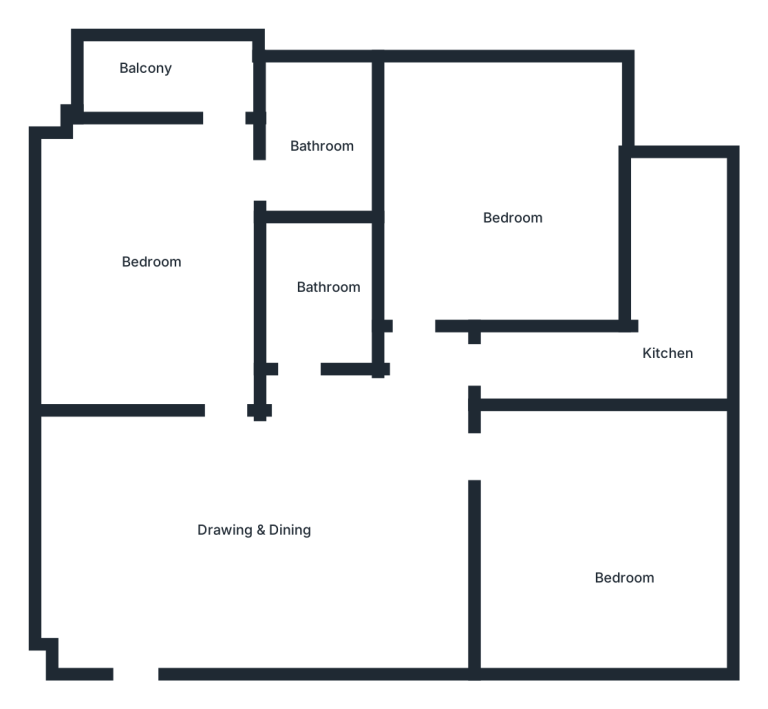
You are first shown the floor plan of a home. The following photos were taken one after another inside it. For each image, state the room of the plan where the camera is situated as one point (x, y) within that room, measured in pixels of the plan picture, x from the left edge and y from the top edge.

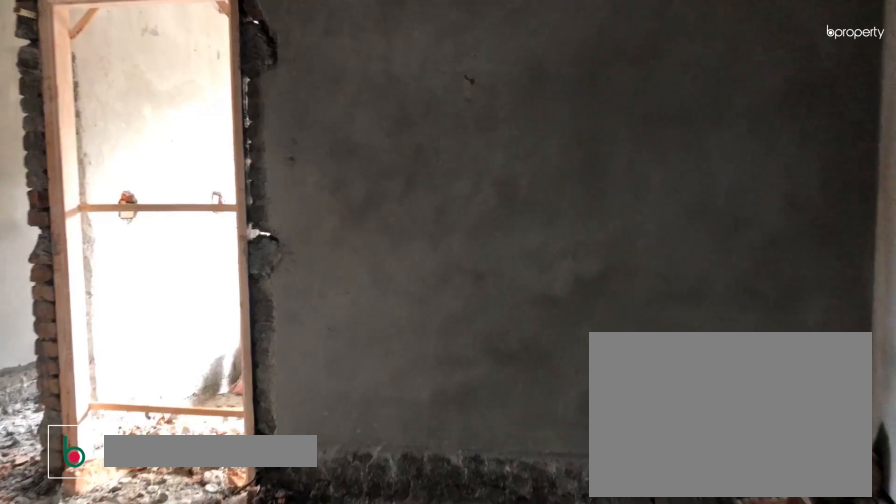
(244, 512)
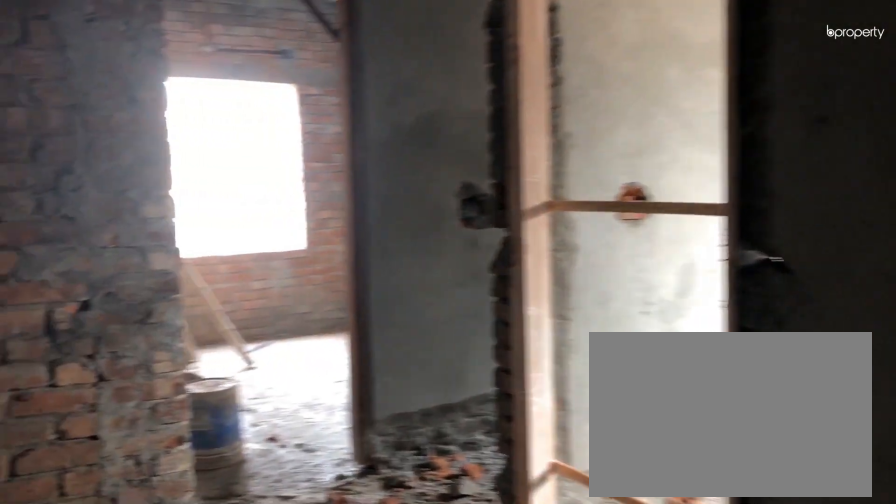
(244, 512)
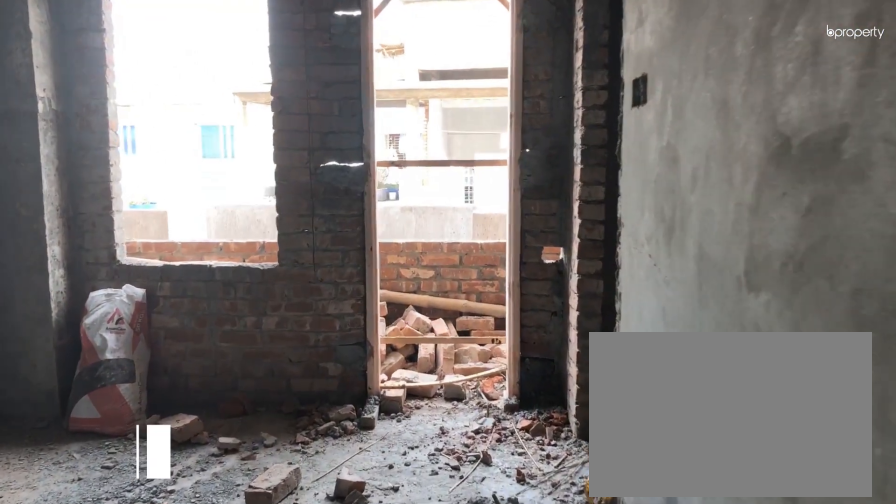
(145, 212)
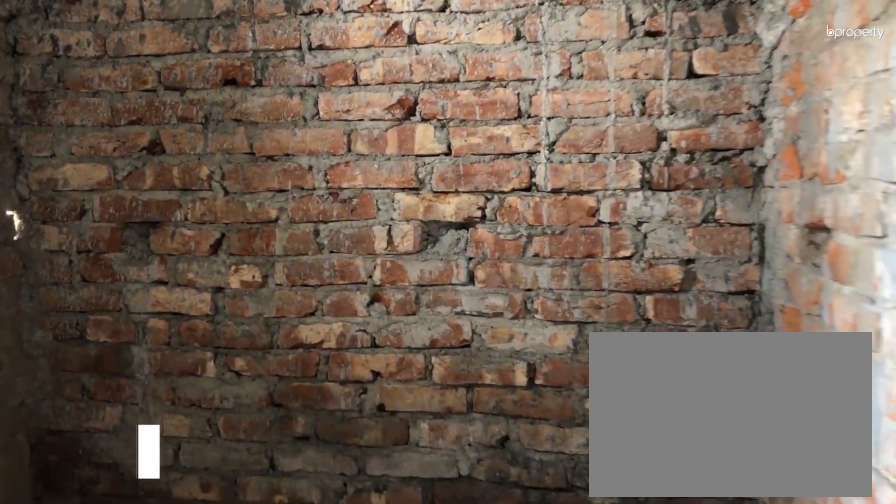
(318, 148)
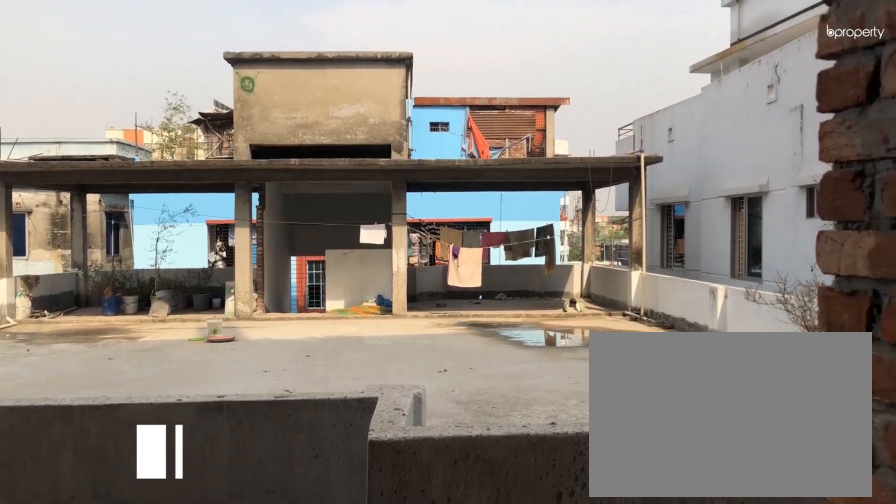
(193, 71)
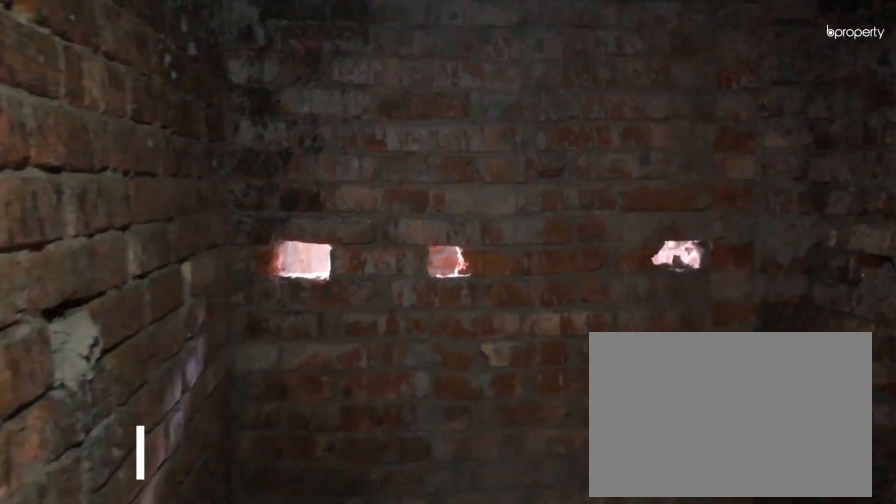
(313, 299)
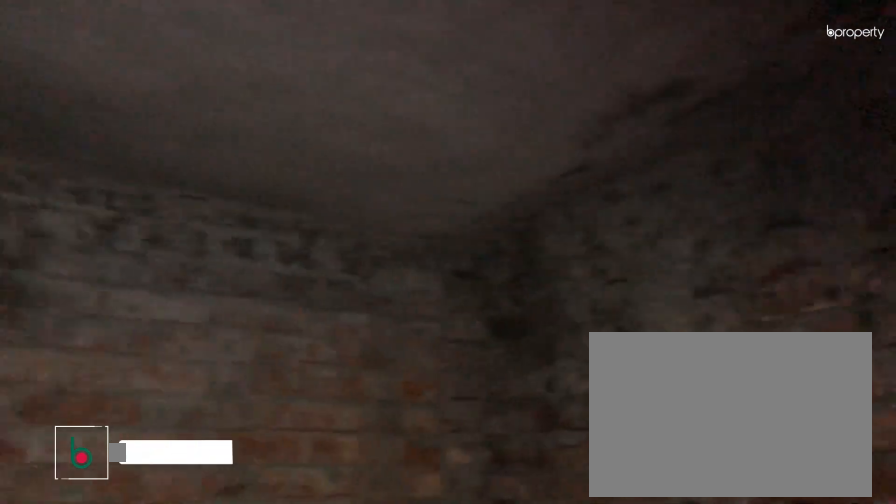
(313, 299)
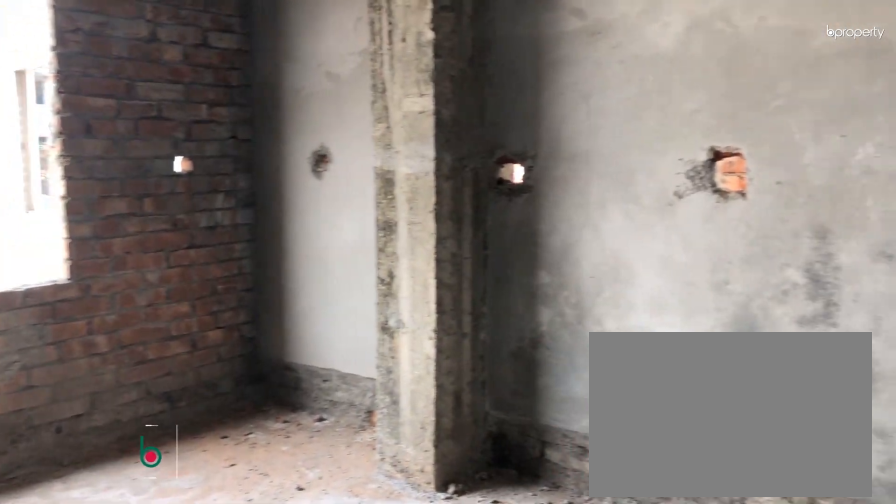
(485, 187)
